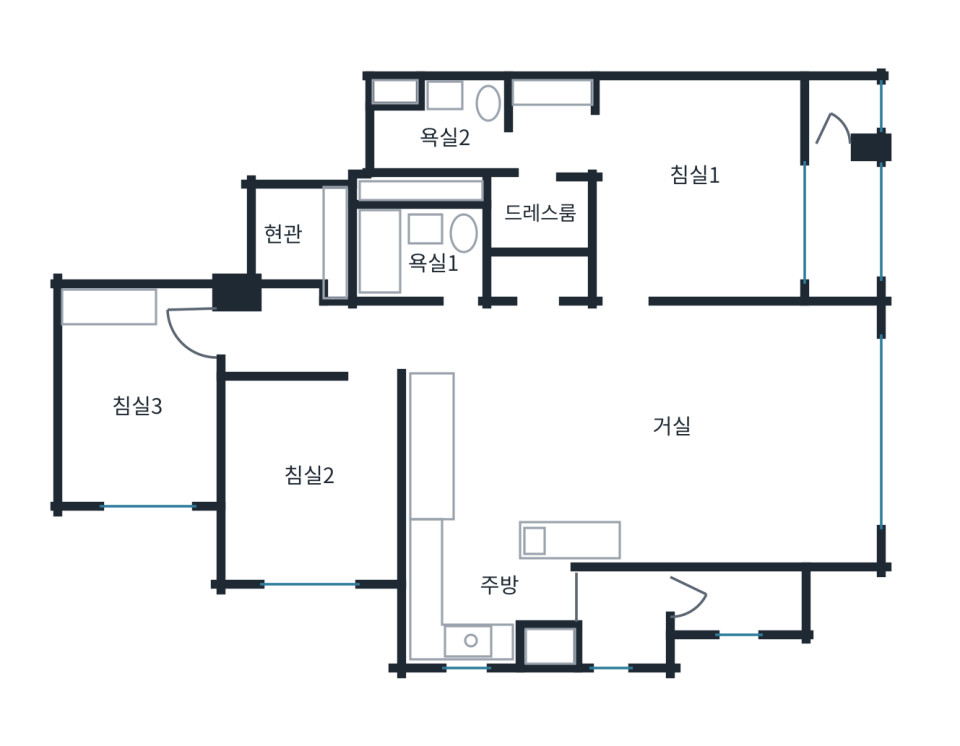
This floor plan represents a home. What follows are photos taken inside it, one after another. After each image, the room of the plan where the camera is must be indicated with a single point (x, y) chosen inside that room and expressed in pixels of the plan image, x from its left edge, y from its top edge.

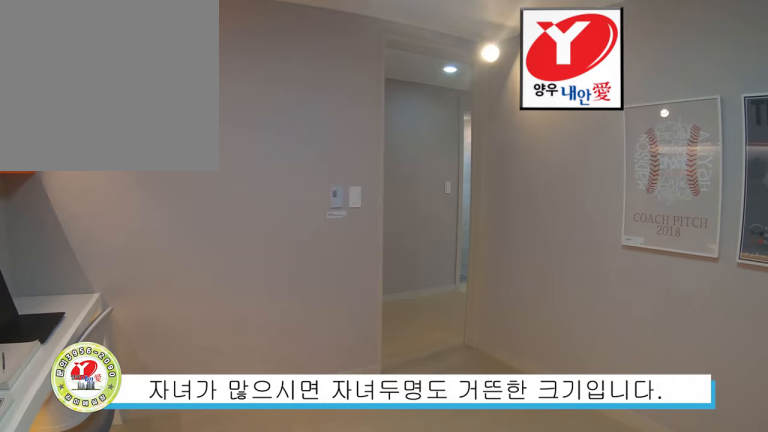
(309, 553)
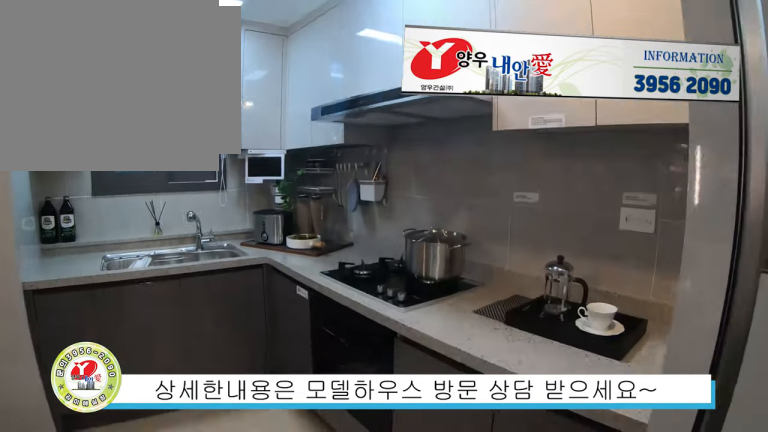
(506, 595)
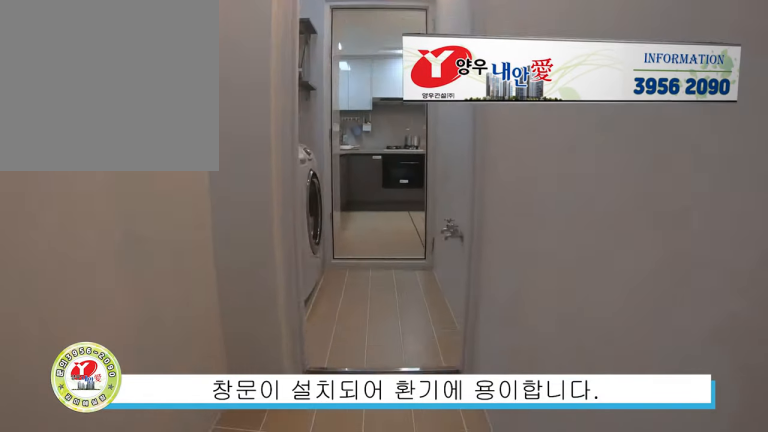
(644, 618)
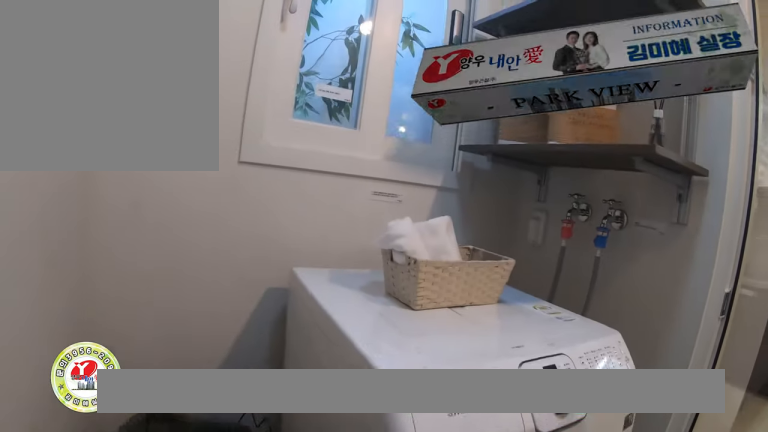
(644, 618)
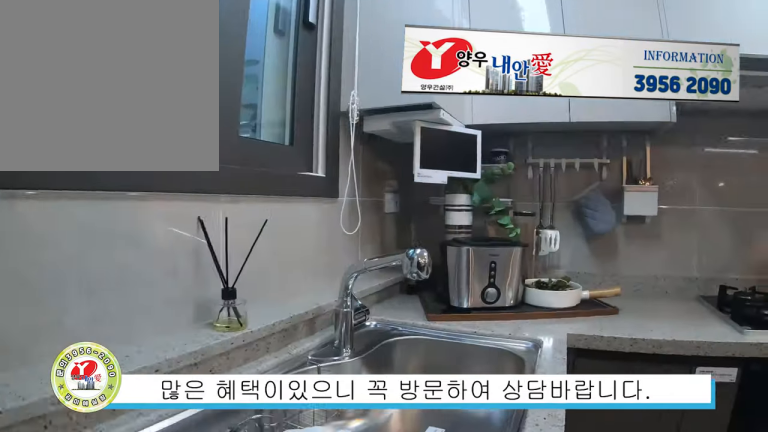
(513, 522)
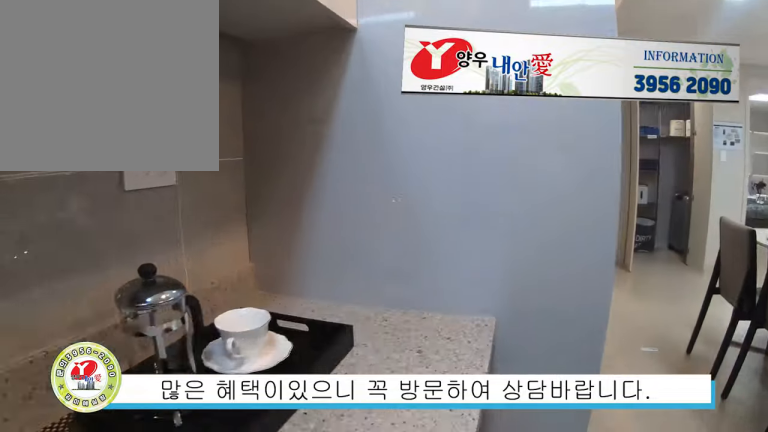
(513, 522)
